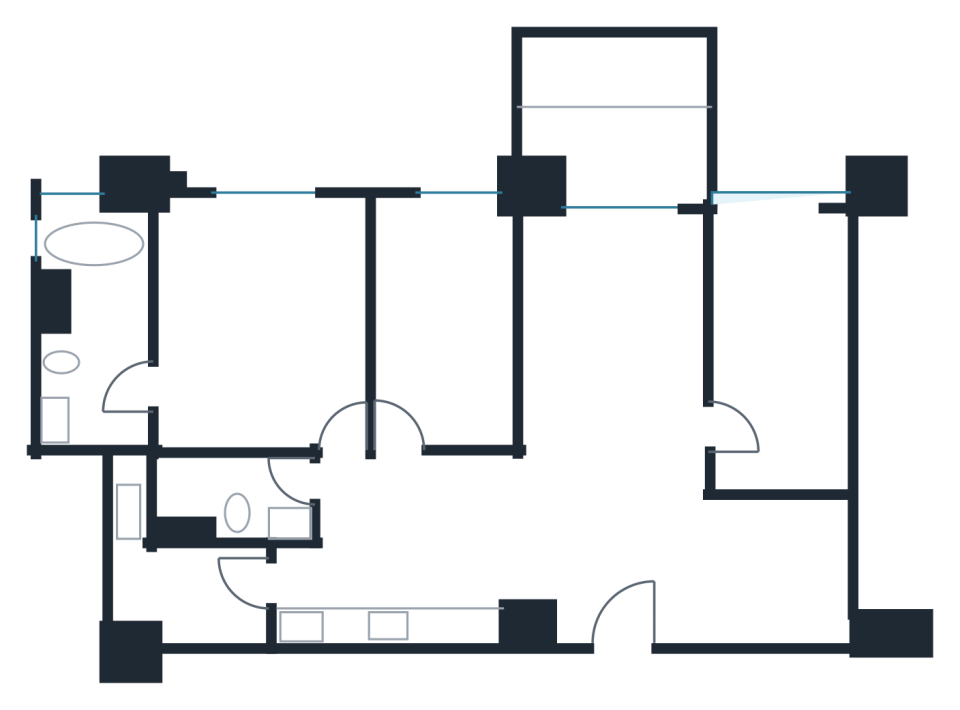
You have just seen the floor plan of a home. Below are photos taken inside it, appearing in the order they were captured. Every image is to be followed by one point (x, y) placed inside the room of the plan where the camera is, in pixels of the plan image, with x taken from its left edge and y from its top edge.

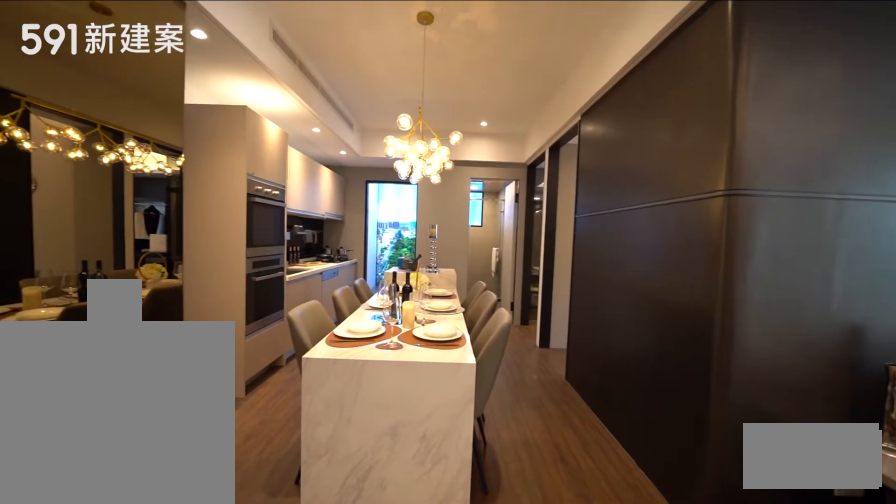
(448, 514)
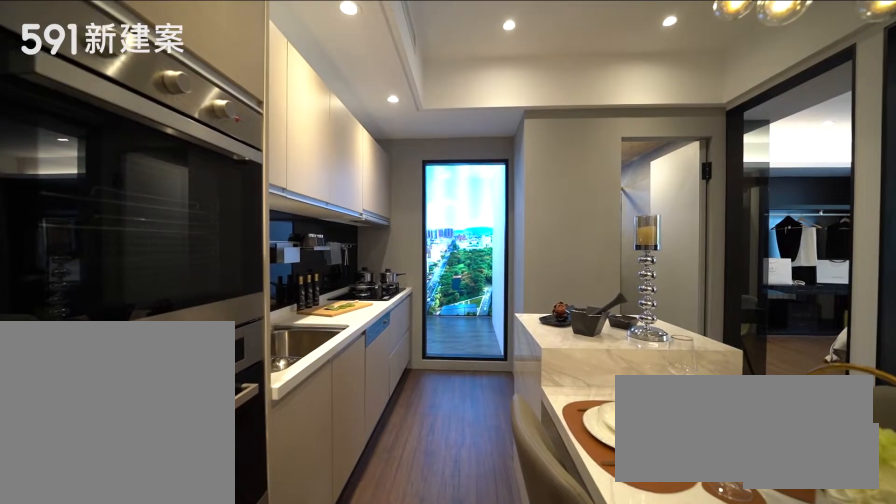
(375, 605)
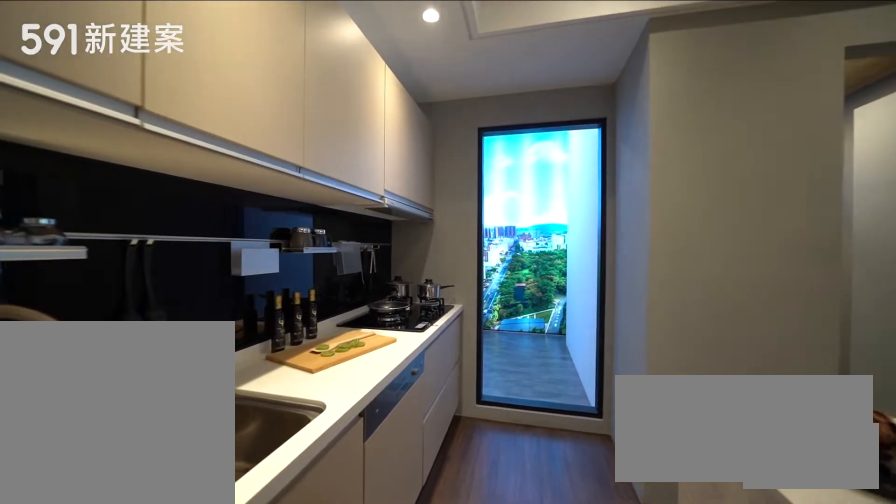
(375, 605)
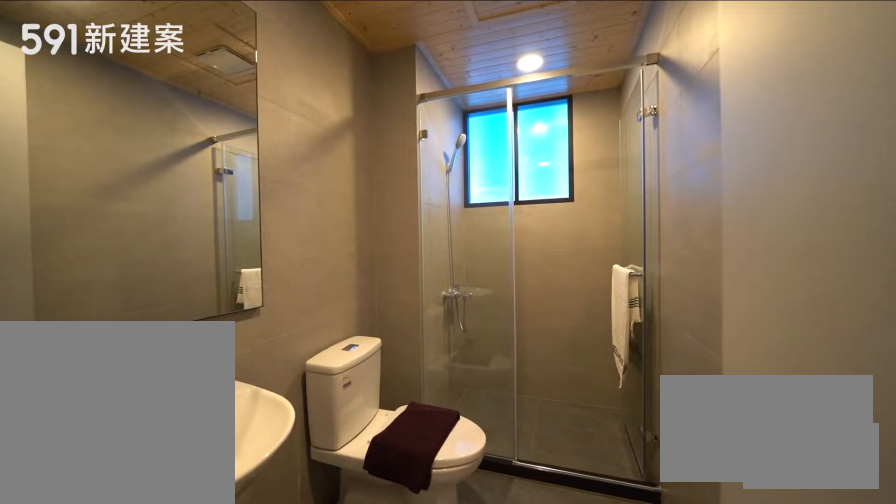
(226, 501)
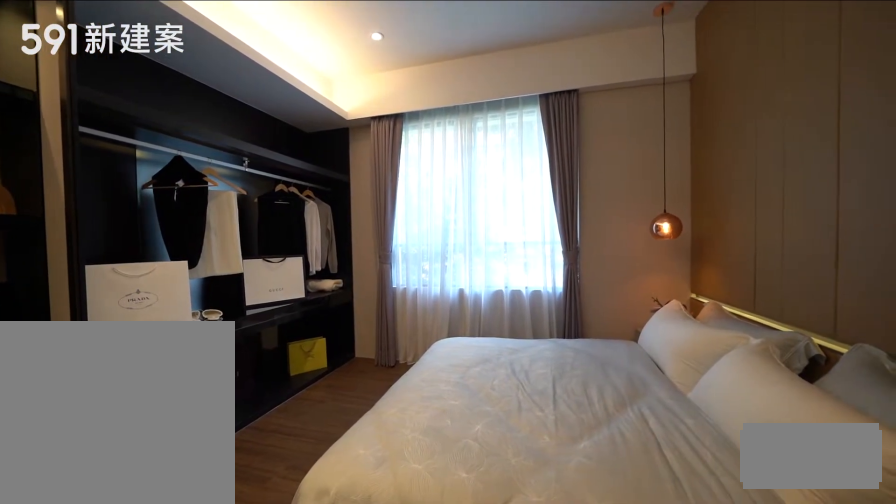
(262, 317)
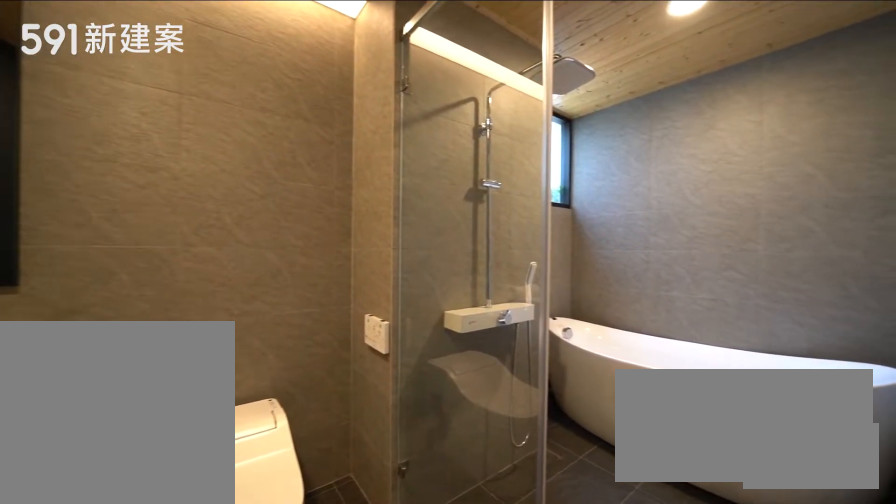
(91, 328)
